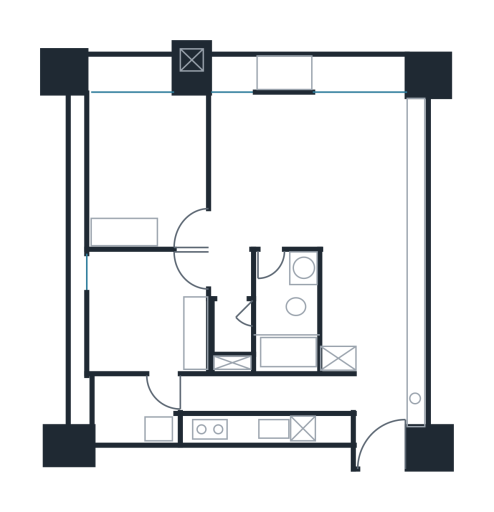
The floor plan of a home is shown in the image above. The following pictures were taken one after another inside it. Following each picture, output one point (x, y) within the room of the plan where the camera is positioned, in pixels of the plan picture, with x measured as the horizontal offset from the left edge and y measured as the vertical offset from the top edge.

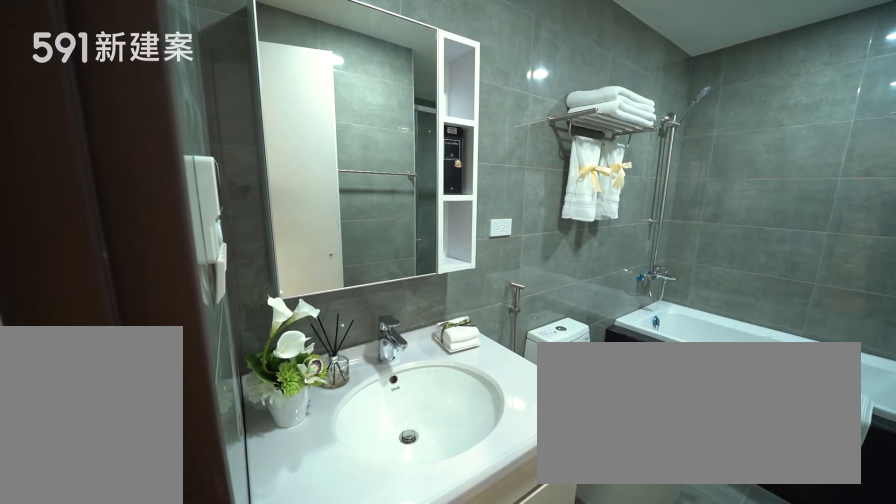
(283, 312)
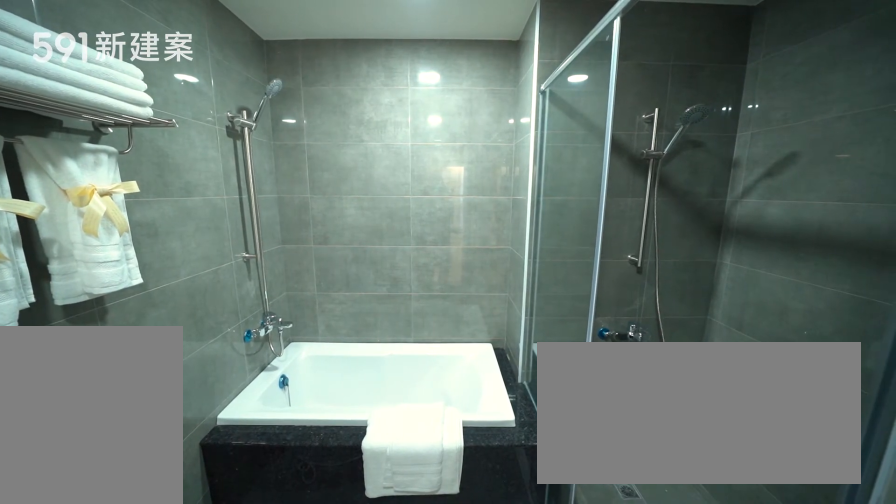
(283, 312)
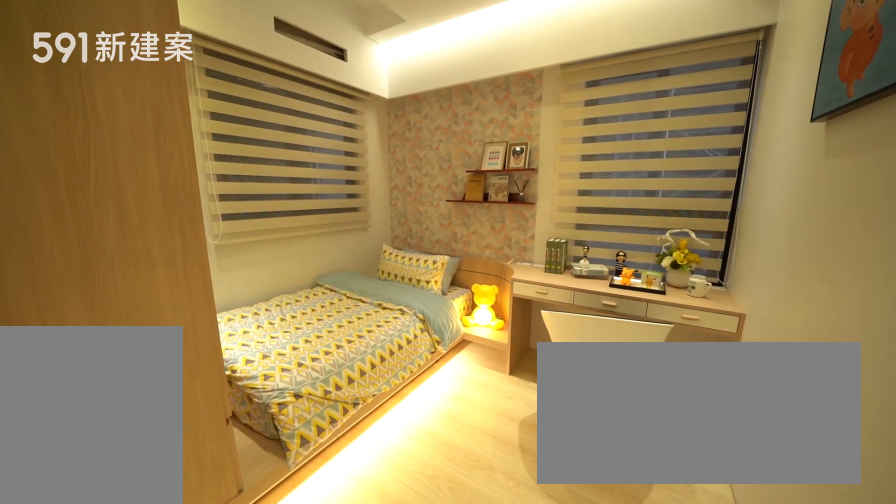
(150, 312)
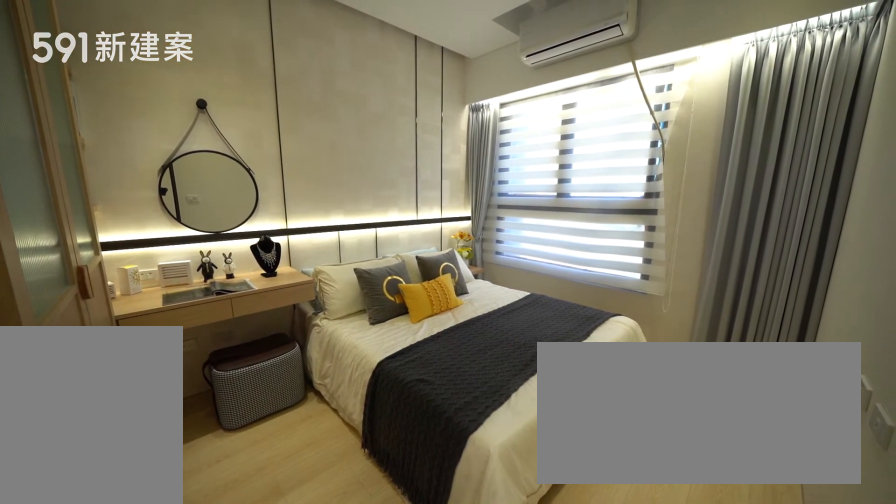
(147, 164)
